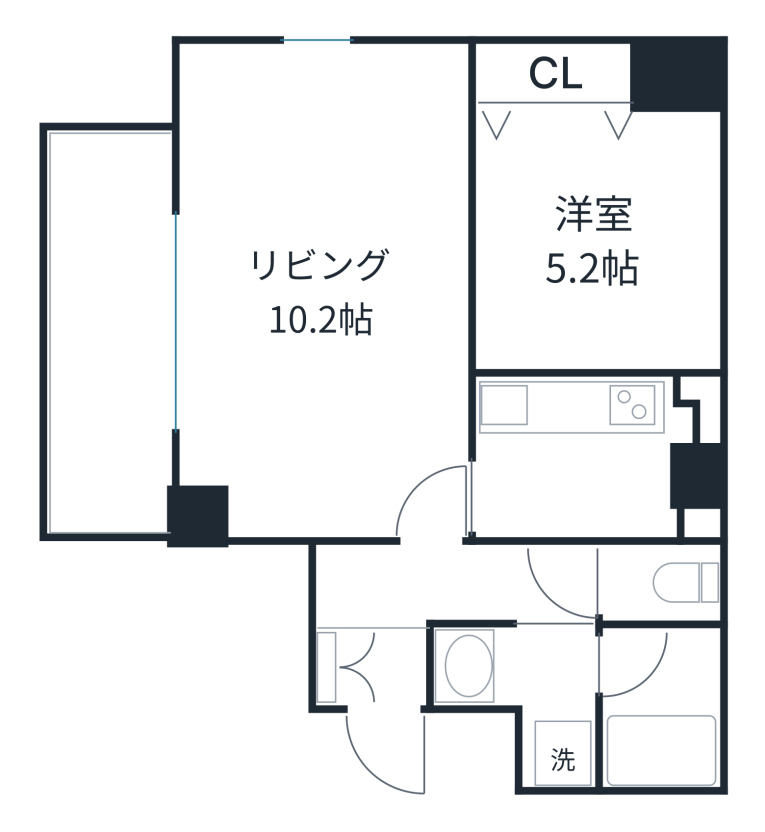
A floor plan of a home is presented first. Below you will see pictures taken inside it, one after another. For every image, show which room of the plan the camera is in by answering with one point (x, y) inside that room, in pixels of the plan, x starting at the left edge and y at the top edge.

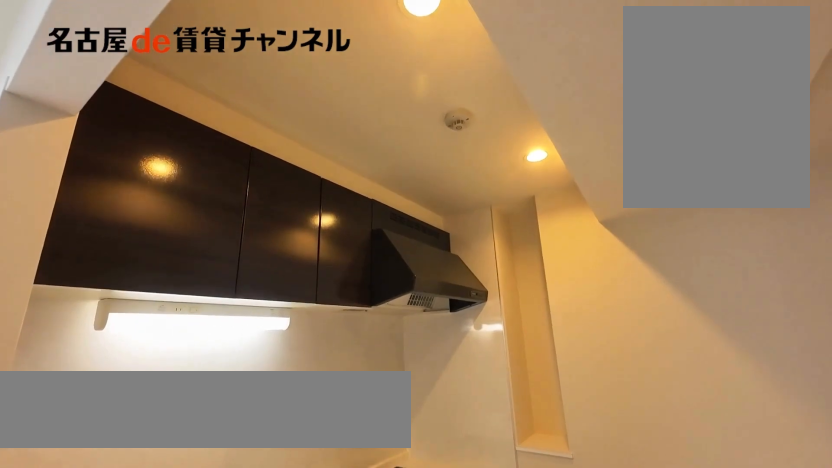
(594, 455)
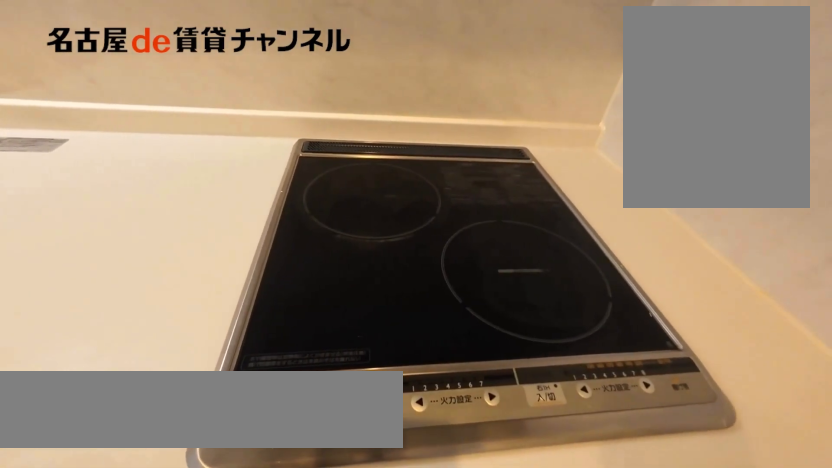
(594, 455)
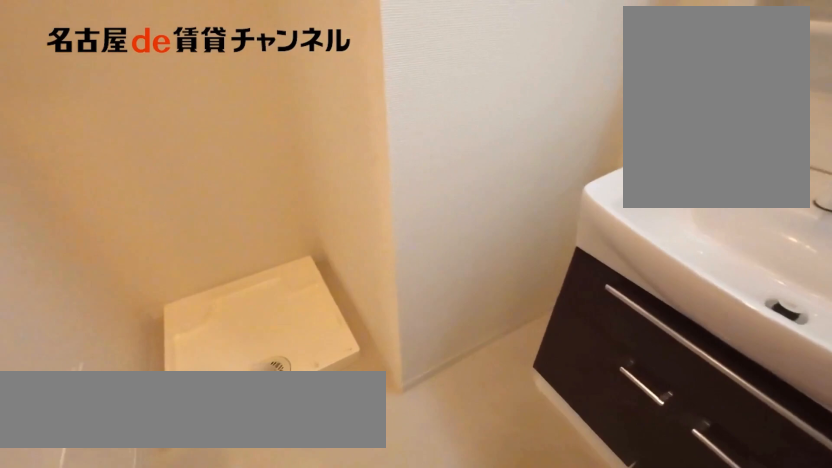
(532, 692)
